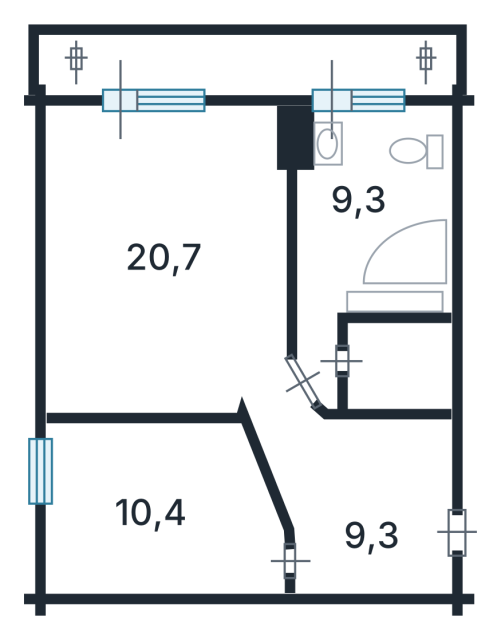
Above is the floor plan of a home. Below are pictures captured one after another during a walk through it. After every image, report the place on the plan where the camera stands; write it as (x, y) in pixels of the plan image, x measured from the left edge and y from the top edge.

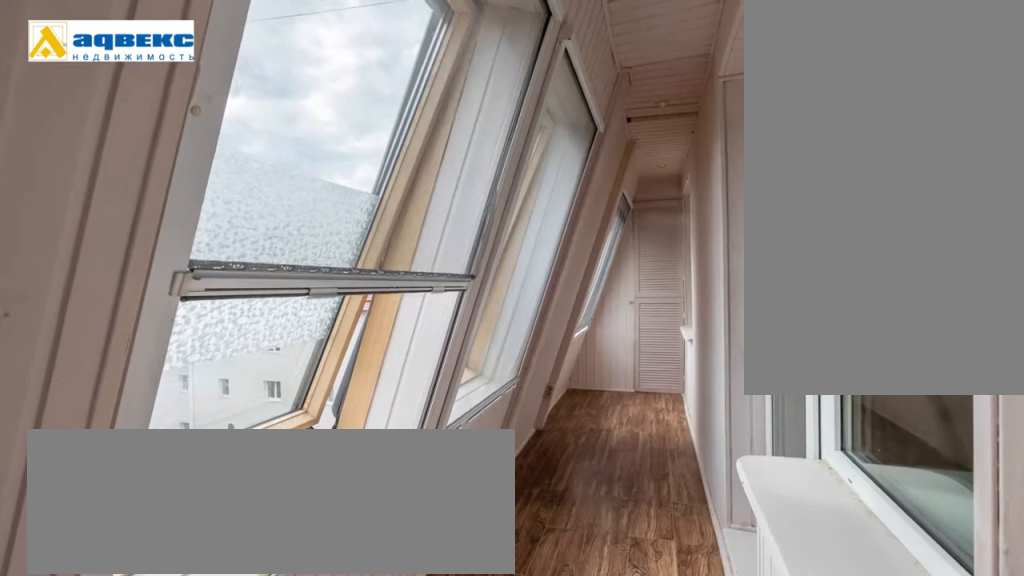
(216, 76)
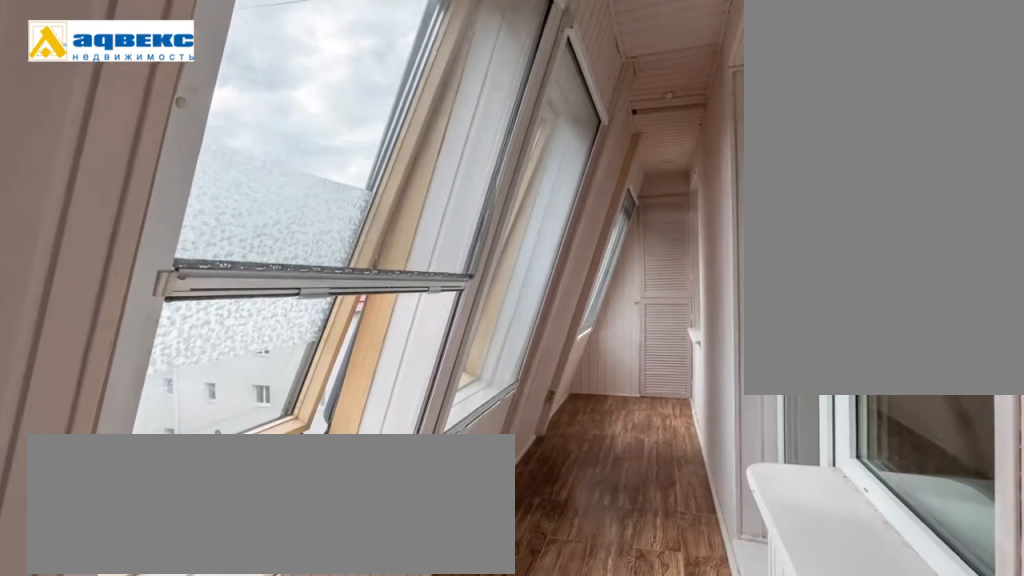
(216, 77)
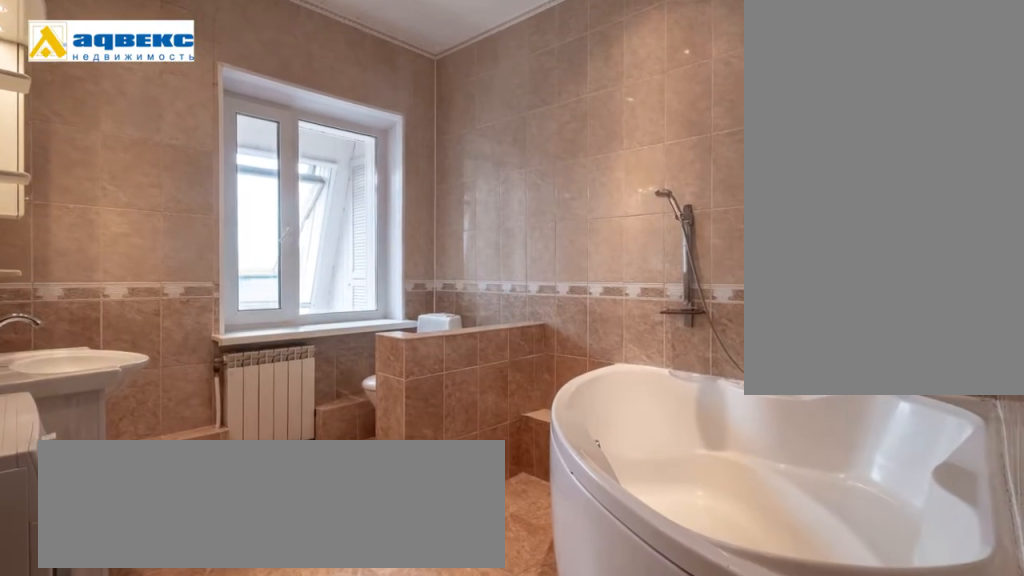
(359, 199)
